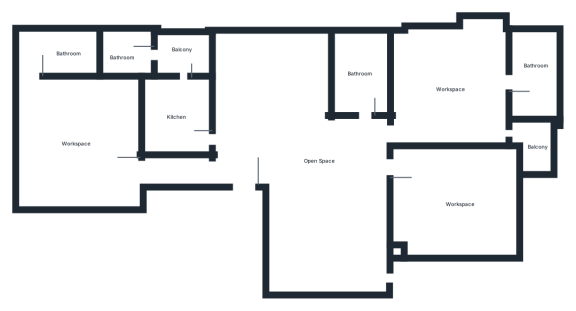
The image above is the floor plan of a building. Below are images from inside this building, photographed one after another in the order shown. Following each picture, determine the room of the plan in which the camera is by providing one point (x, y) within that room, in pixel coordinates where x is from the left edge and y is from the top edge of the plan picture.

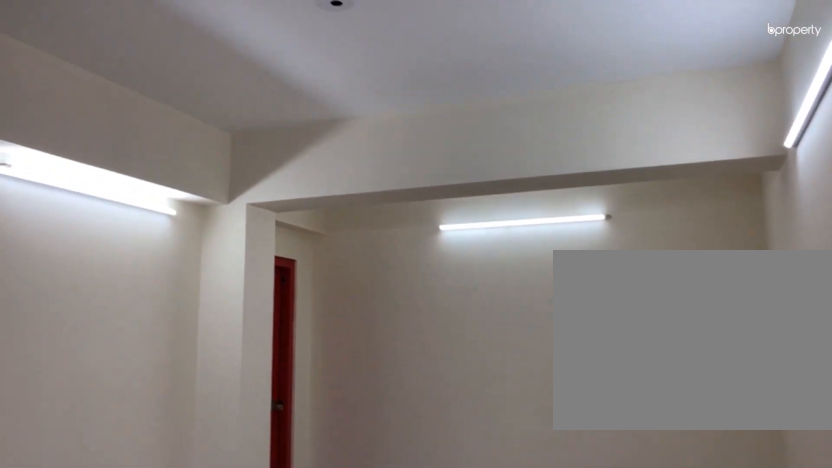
(330, 211)
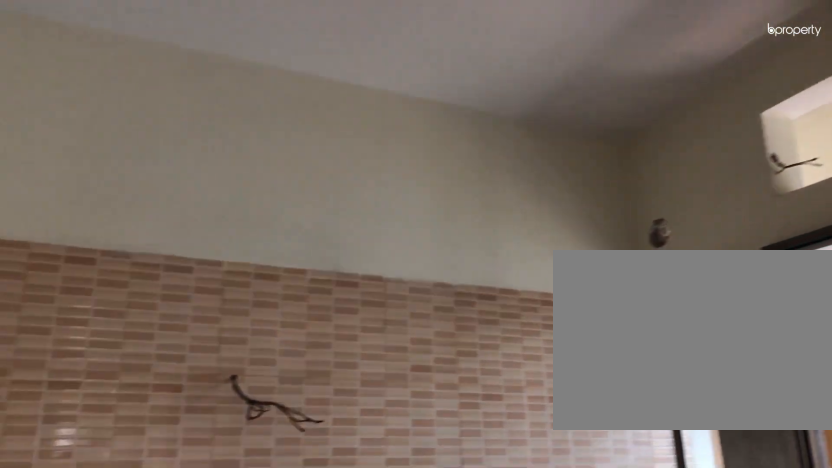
(182, 117)
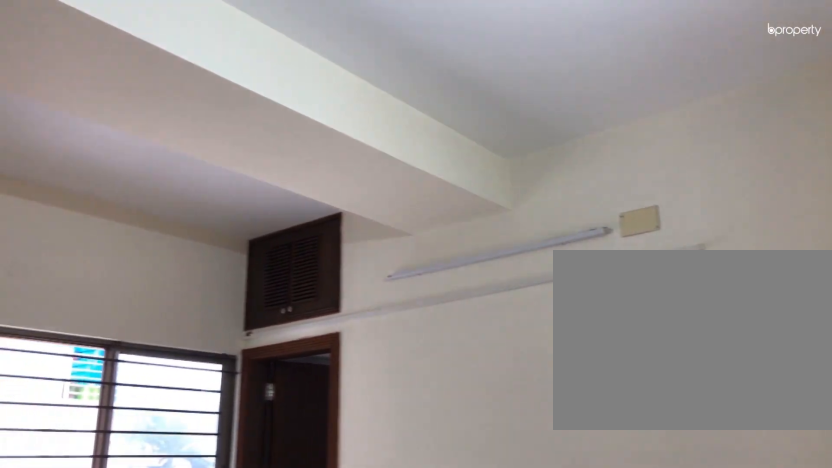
(79, 142)
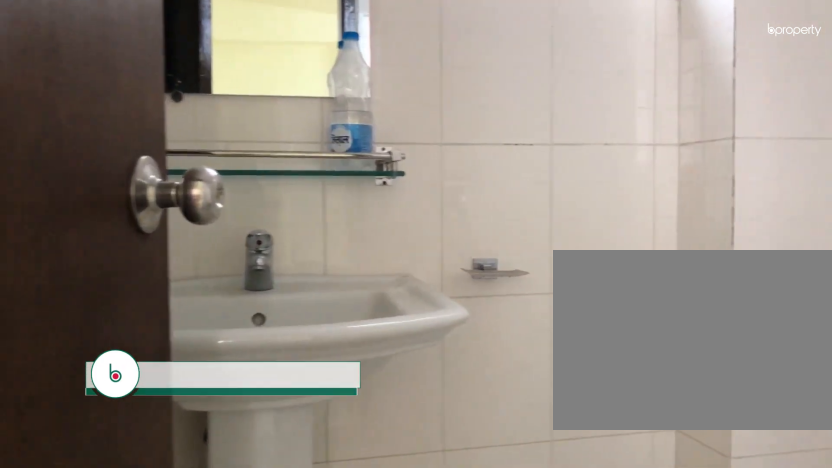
(59, 52)
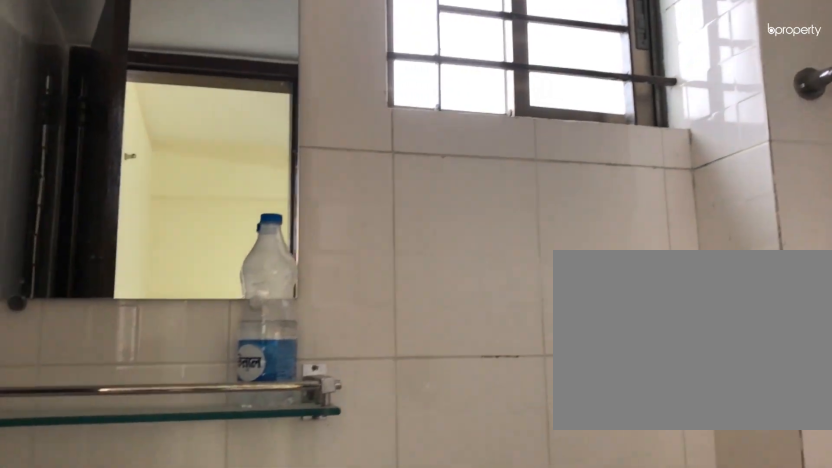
(59, 52)
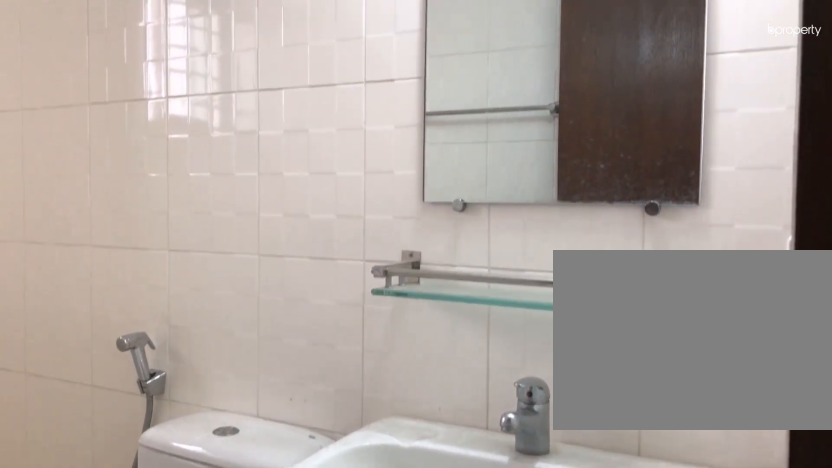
(362, 83)
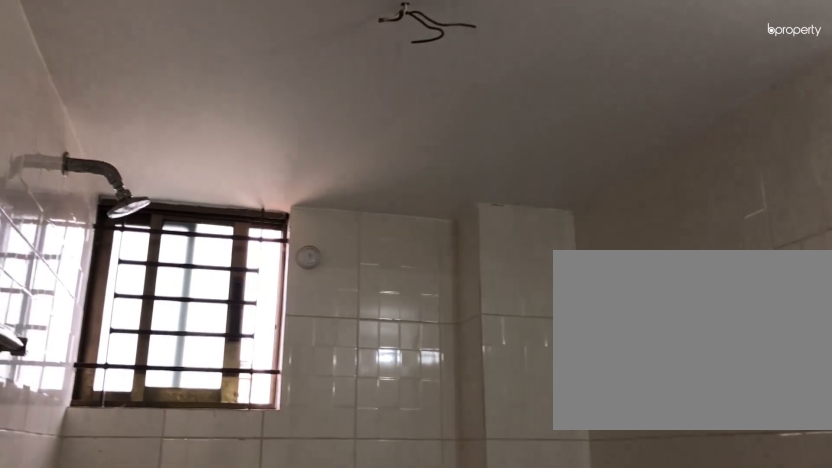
(362, 83)
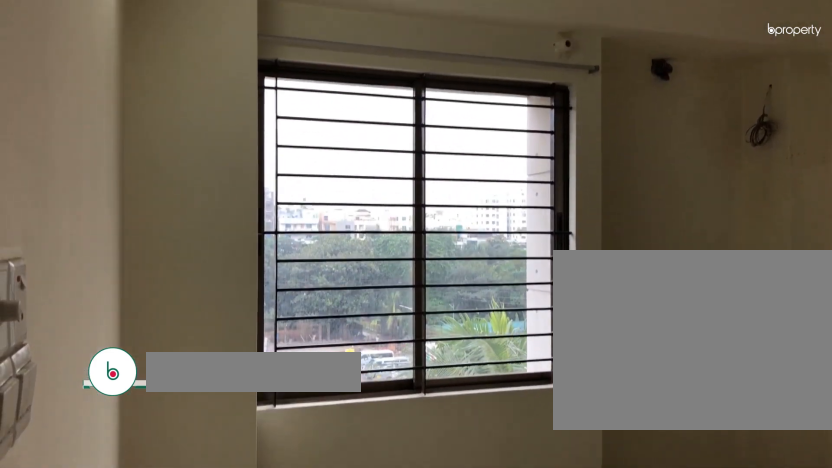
(446, 91)
